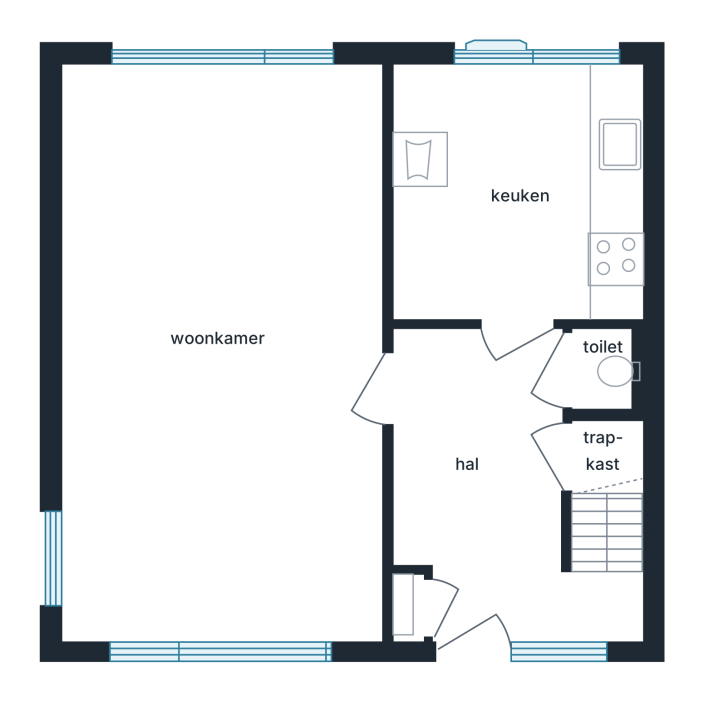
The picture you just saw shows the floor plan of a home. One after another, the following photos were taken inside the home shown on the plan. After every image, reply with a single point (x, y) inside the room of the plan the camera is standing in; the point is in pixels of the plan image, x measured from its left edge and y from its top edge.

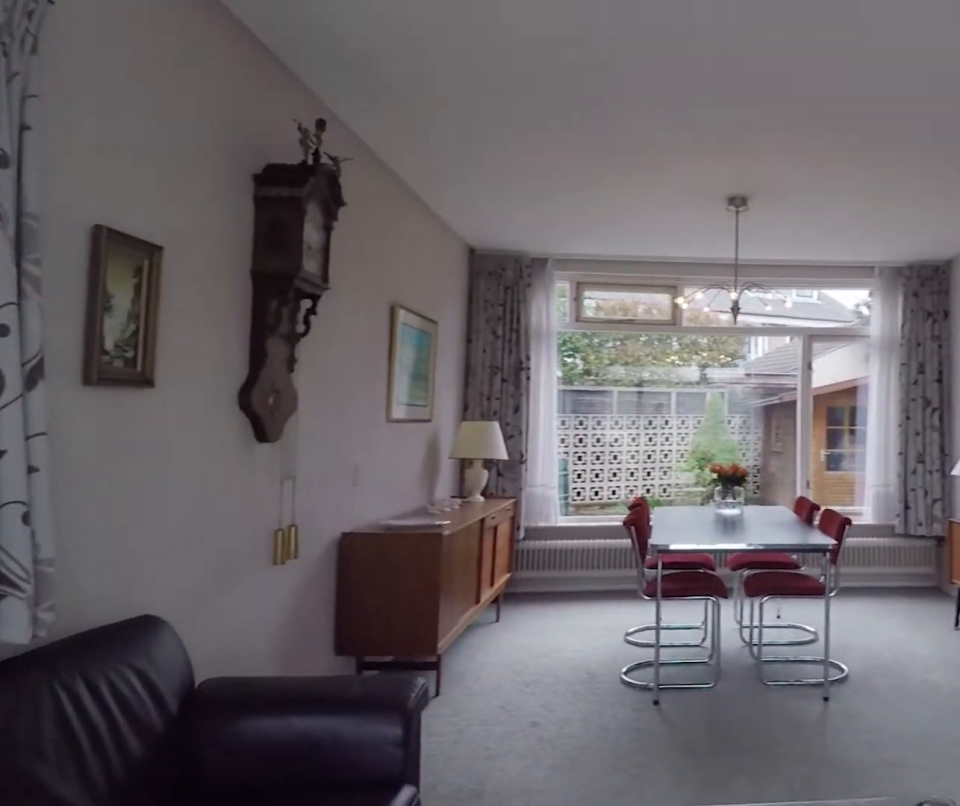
(152, 302)
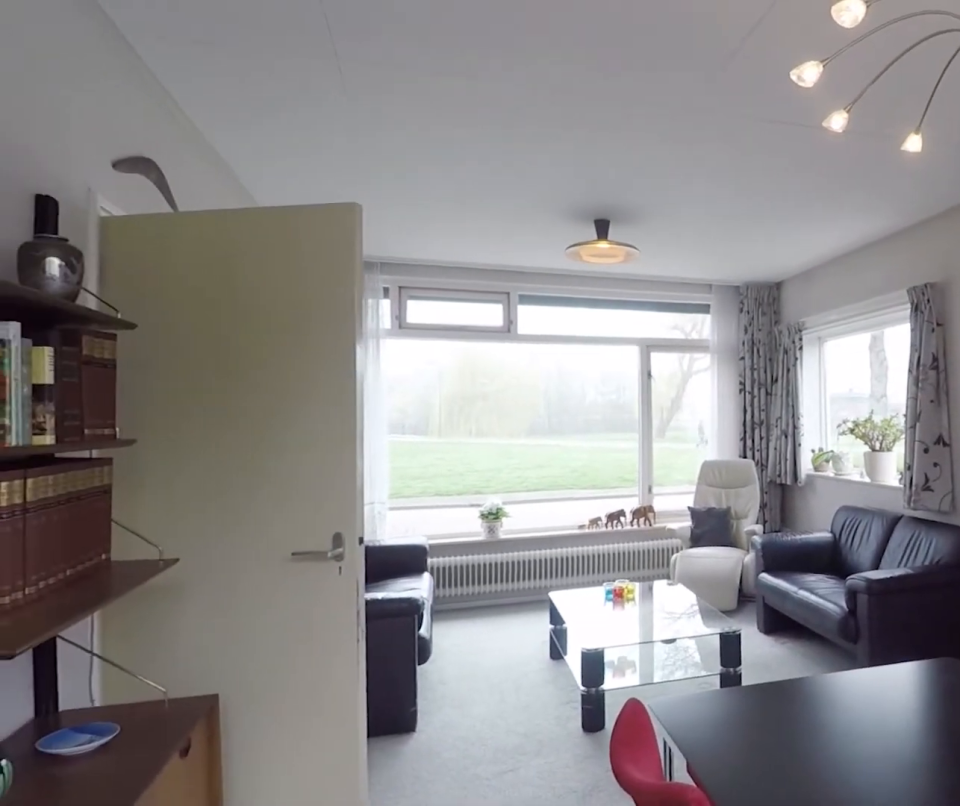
(152, 302)
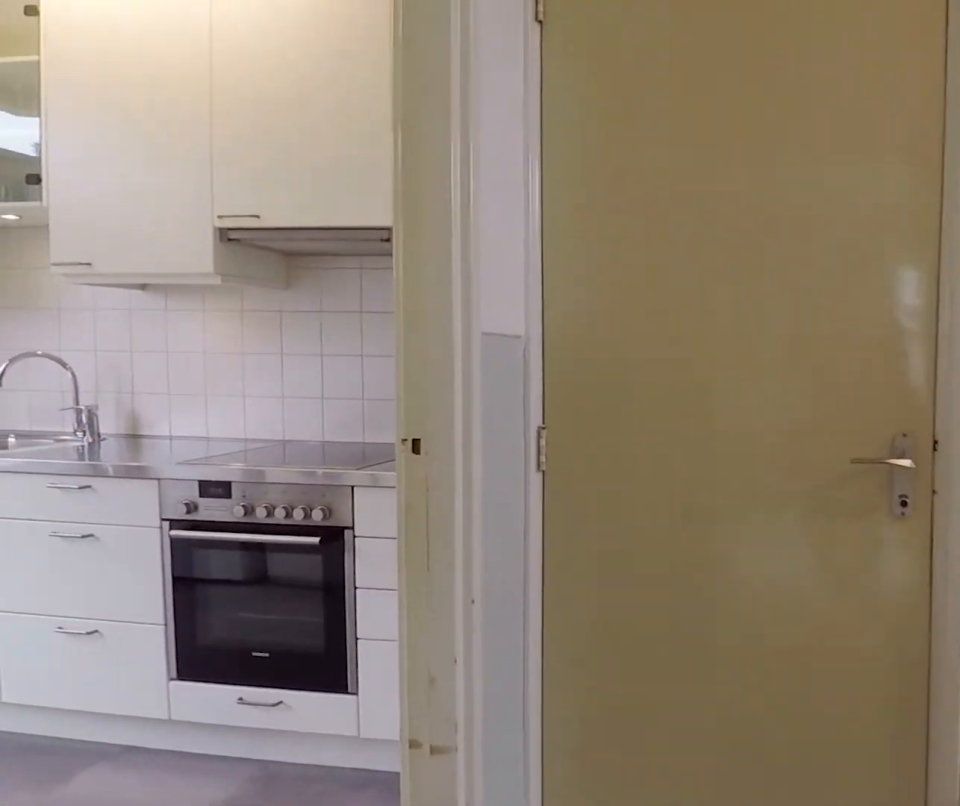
(494, 492)
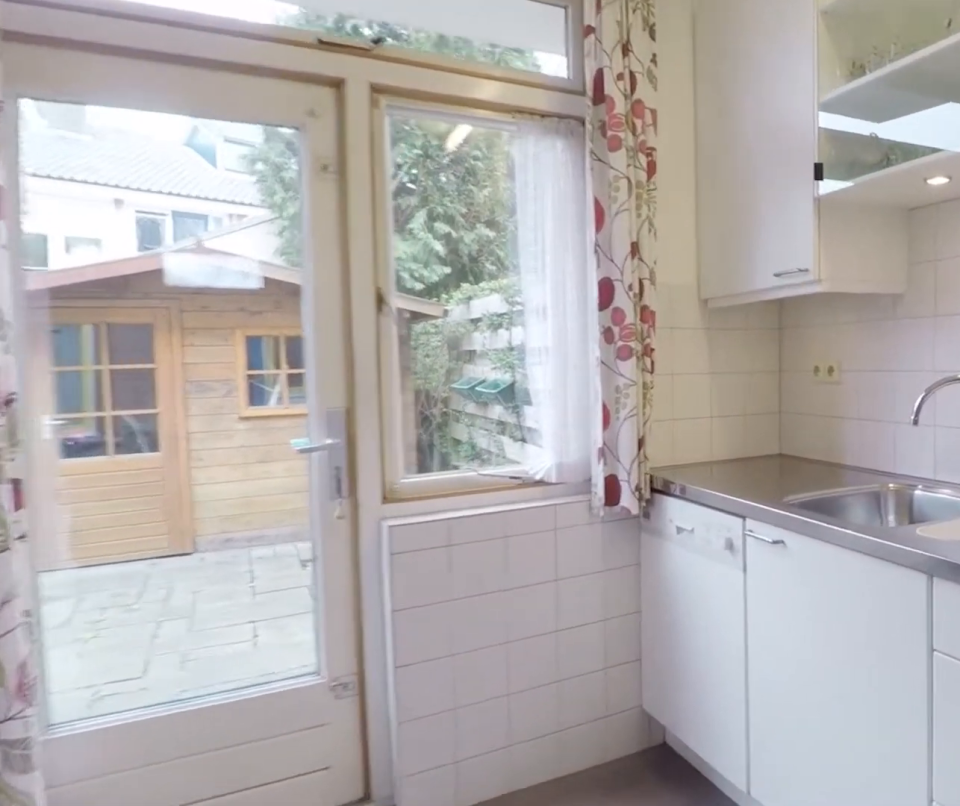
(520, 189)
